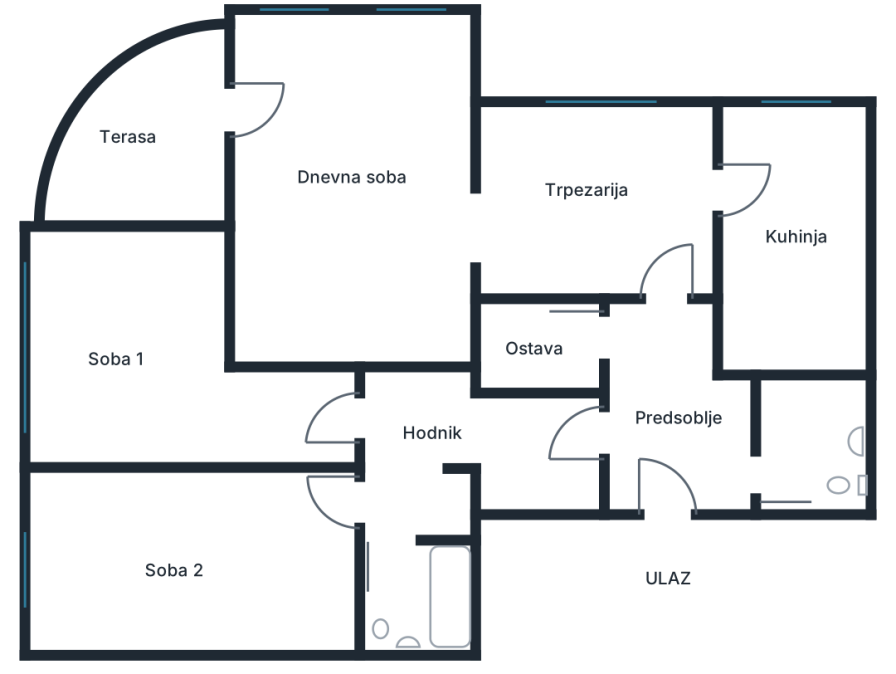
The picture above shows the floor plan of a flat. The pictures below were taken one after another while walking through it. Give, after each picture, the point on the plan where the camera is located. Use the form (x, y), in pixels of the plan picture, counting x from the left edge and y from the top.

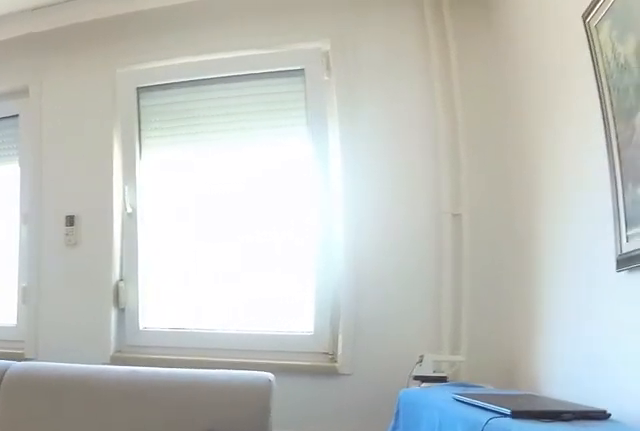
(450, 221)
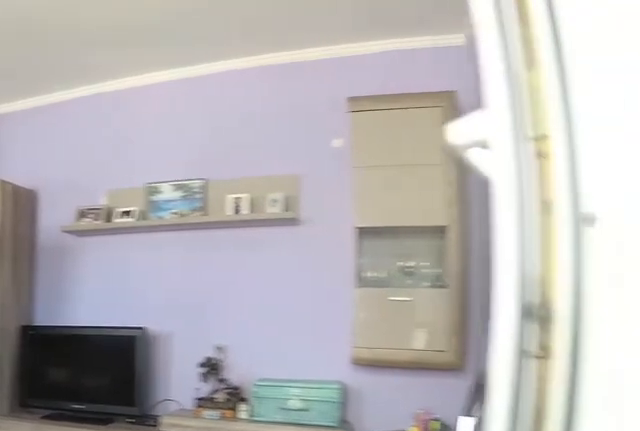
(264, 104)
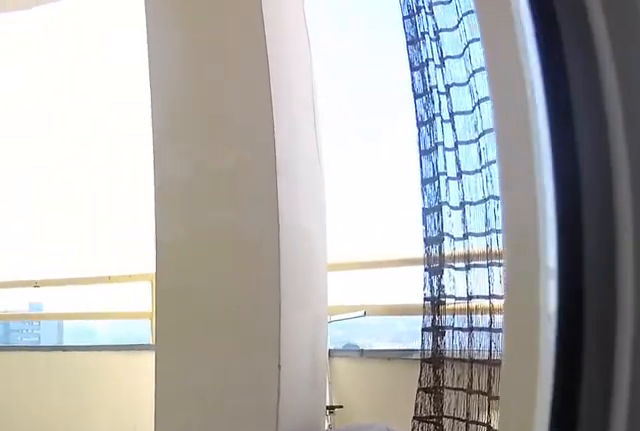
(256, 99)
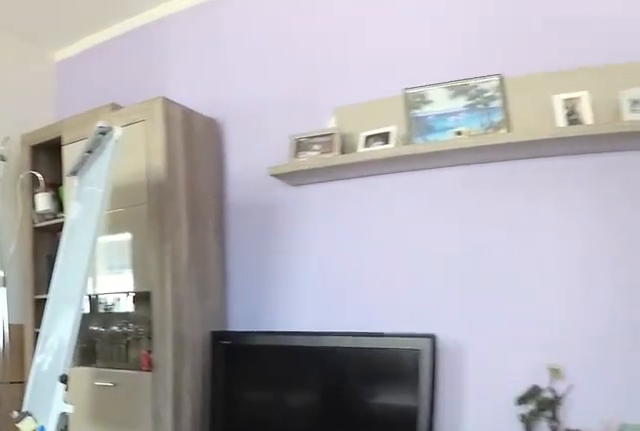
(292, 212)
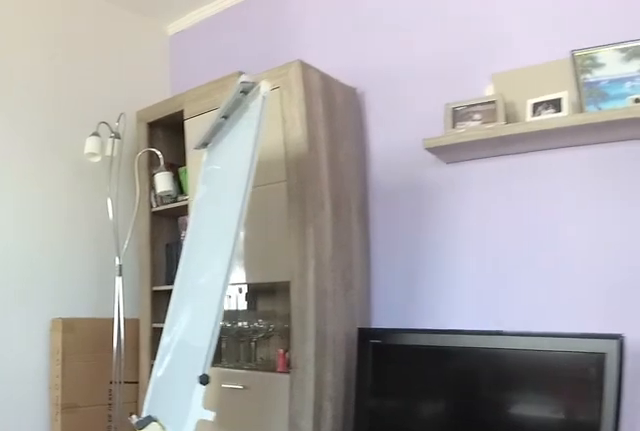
(308, 234)
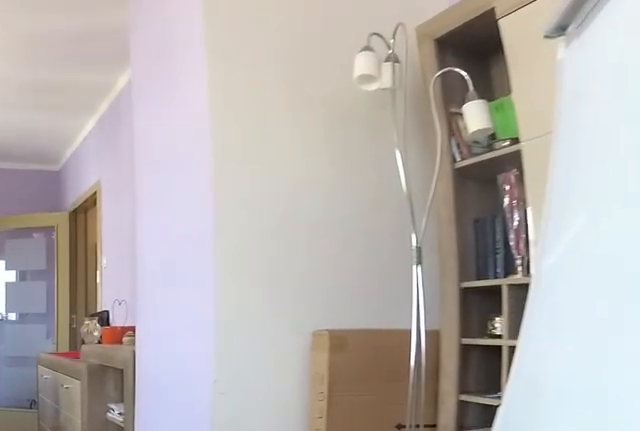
(338, 238)
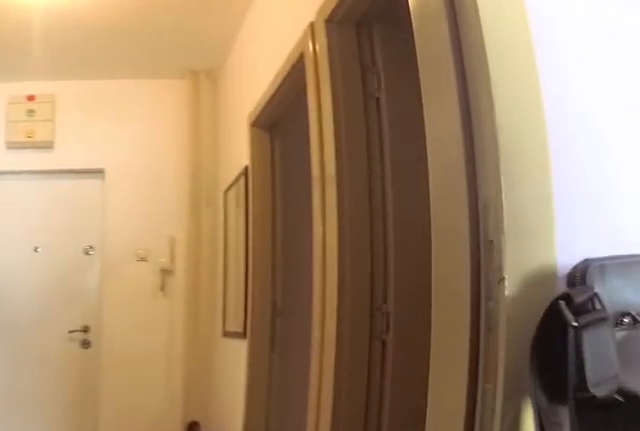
(649, 247)
